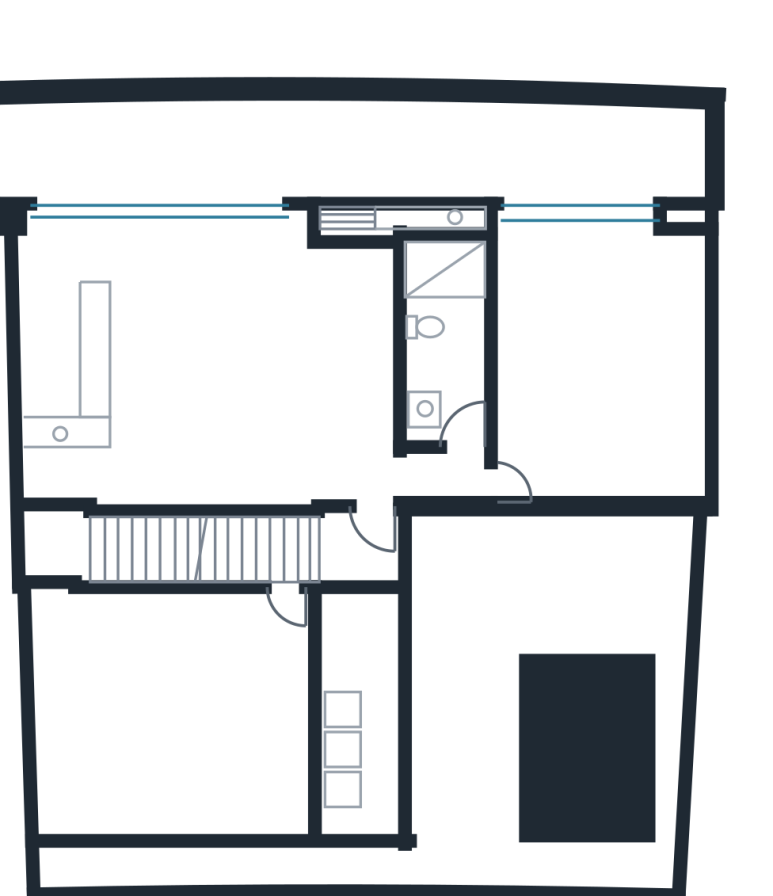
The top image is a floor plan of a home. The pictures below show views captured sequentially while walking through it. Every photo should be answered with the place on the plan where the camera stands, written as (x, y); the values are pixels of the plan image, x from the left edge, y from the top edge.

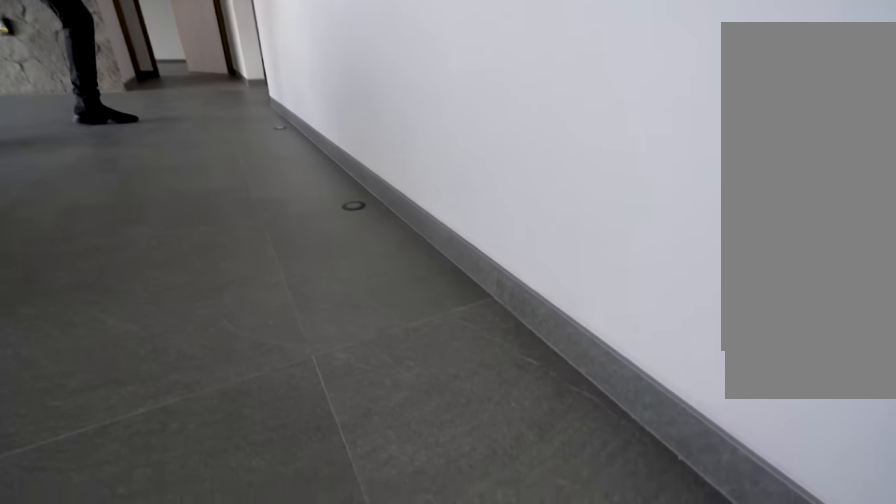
(201, 463)
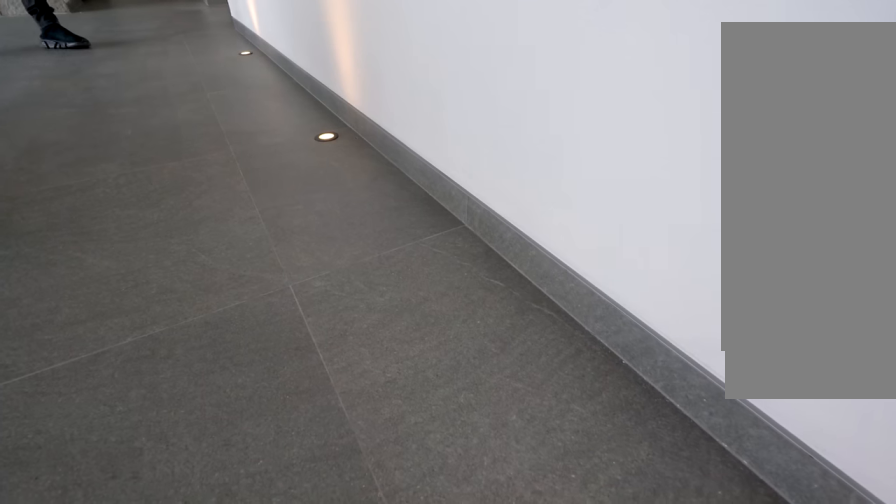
(201, 463)
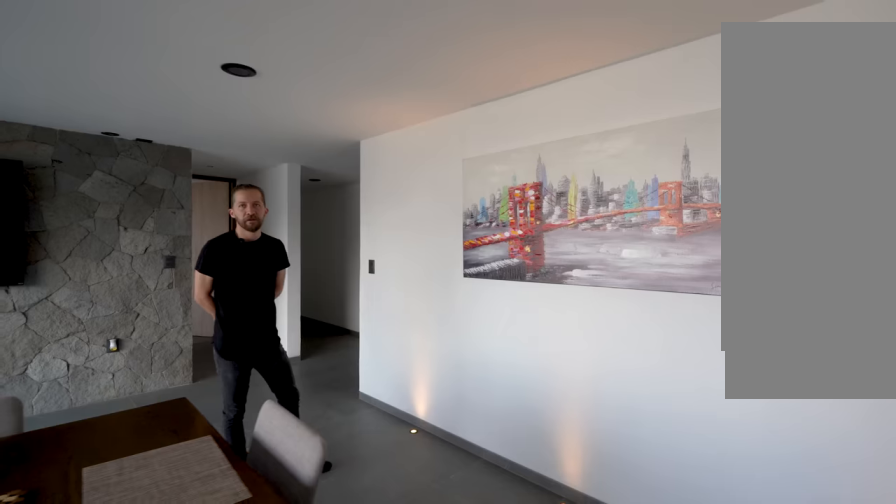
(107, 479)
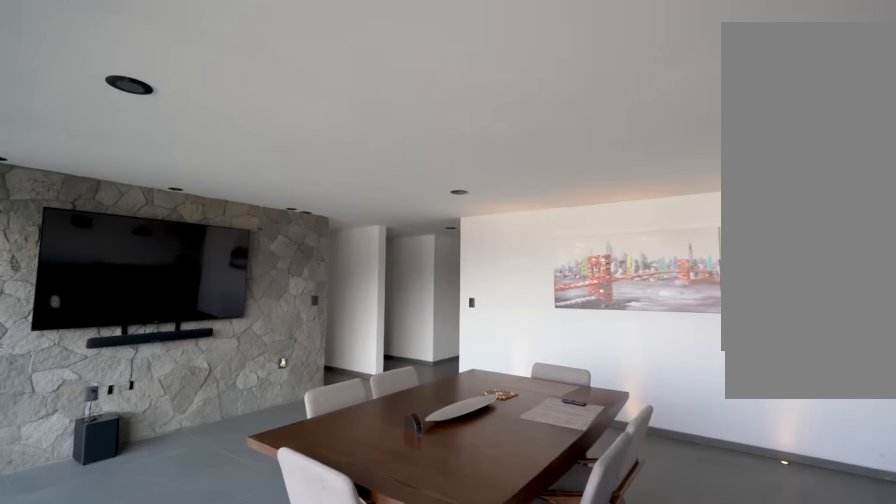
(170, 250)
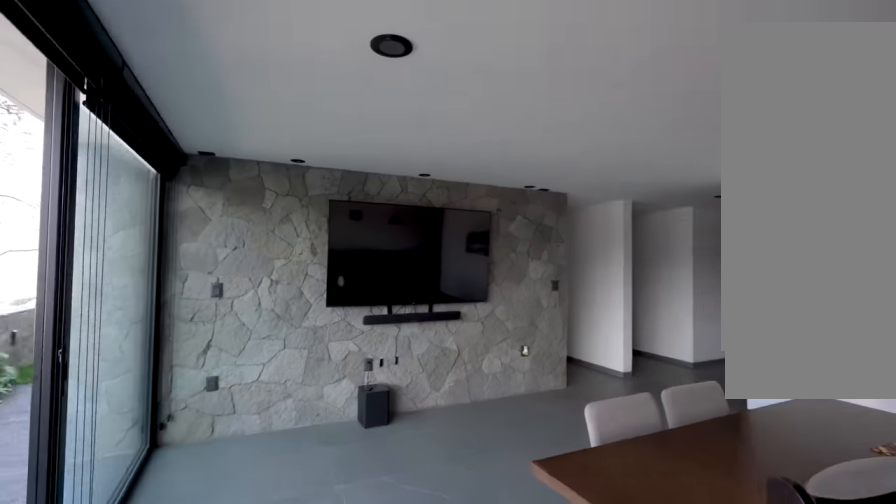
(157, 360)
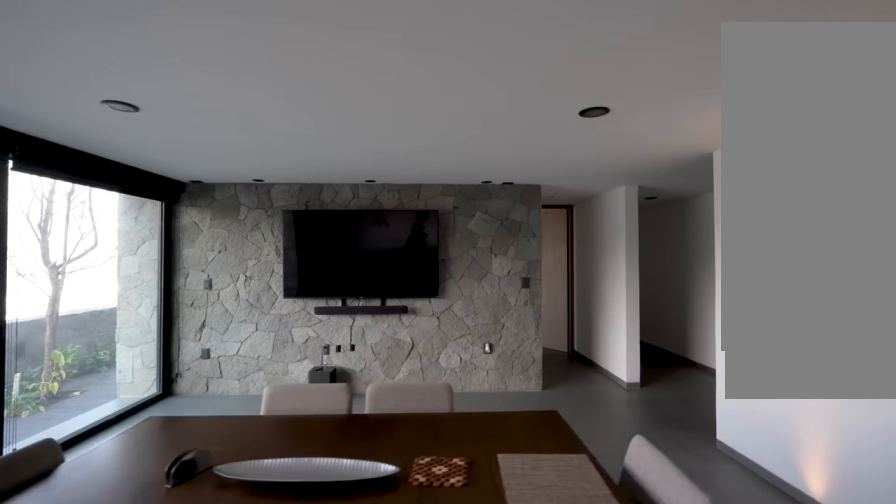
(153, 288)
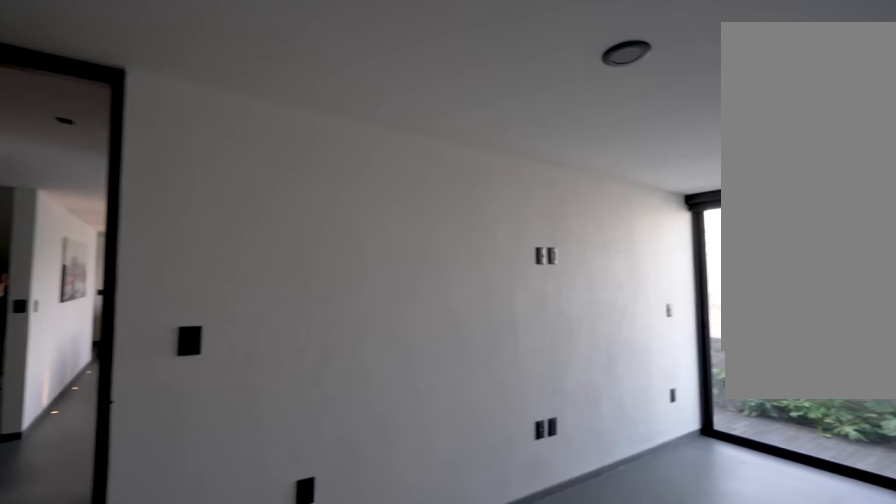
(526, 485)
